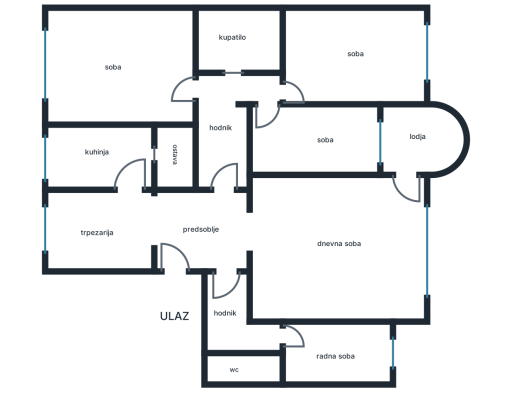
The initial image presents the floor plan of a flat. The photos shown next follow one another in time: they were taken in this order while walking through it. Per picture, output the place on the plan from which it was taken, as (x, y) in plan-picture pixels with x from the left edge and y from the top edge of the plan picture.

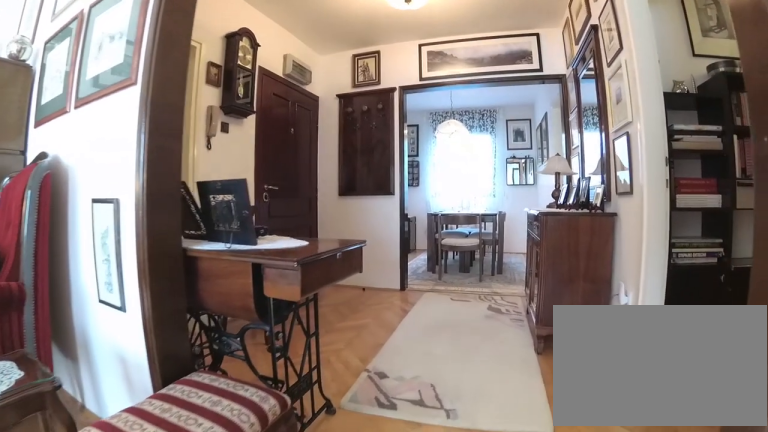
(307, 215)
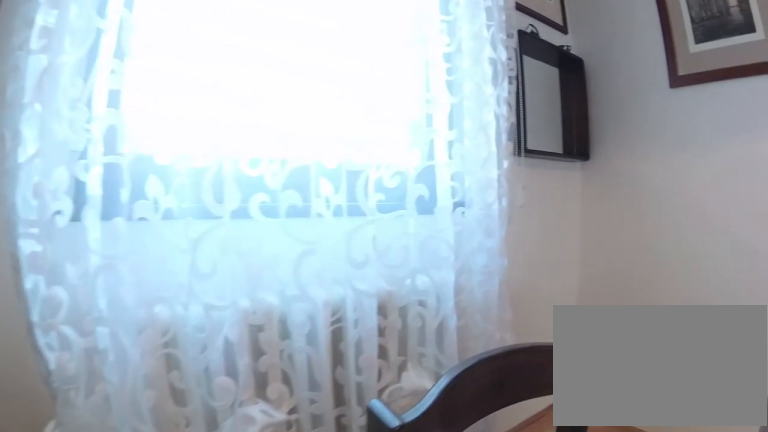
(84, 255)
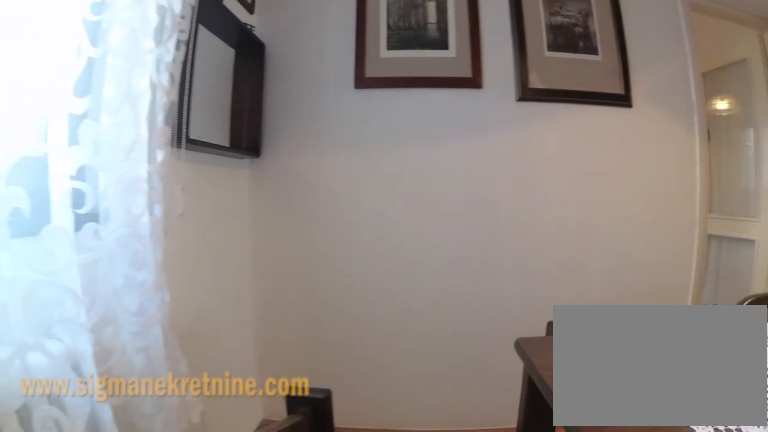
(72, 255)
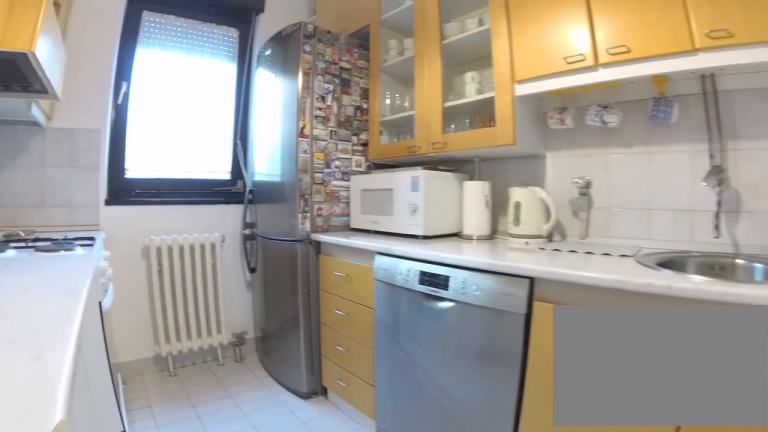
(145, 179)
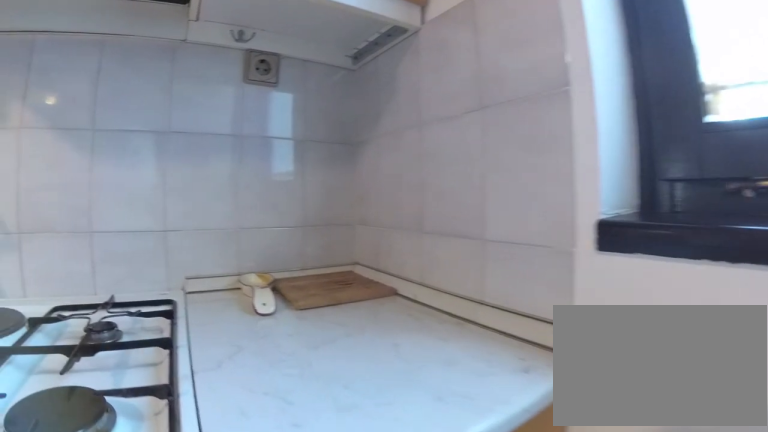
(75, 149)
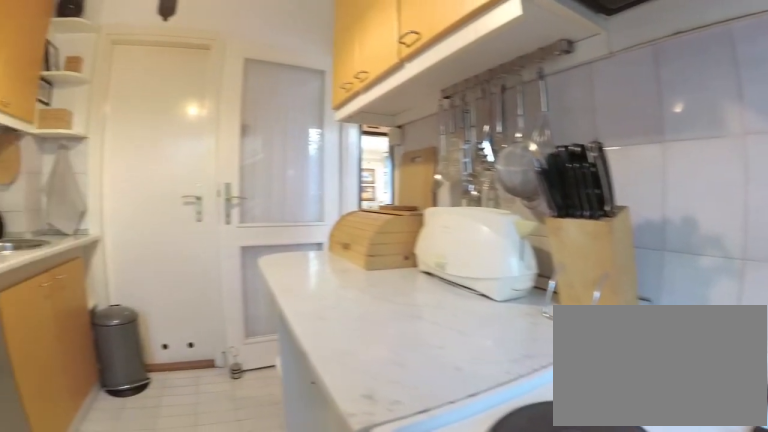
(56, 145)
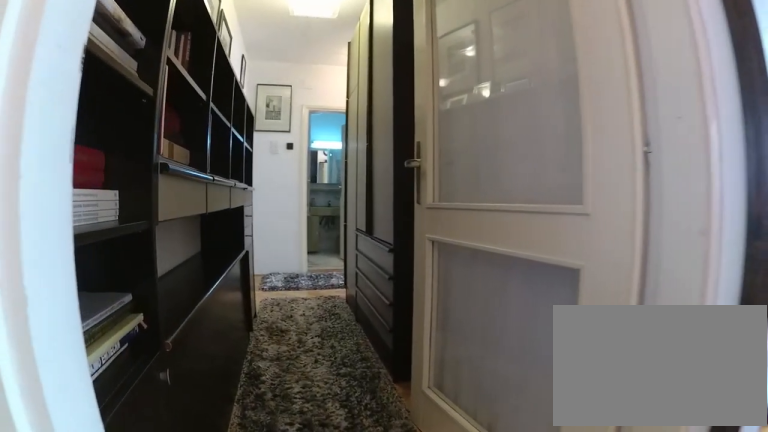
(217, 223)
